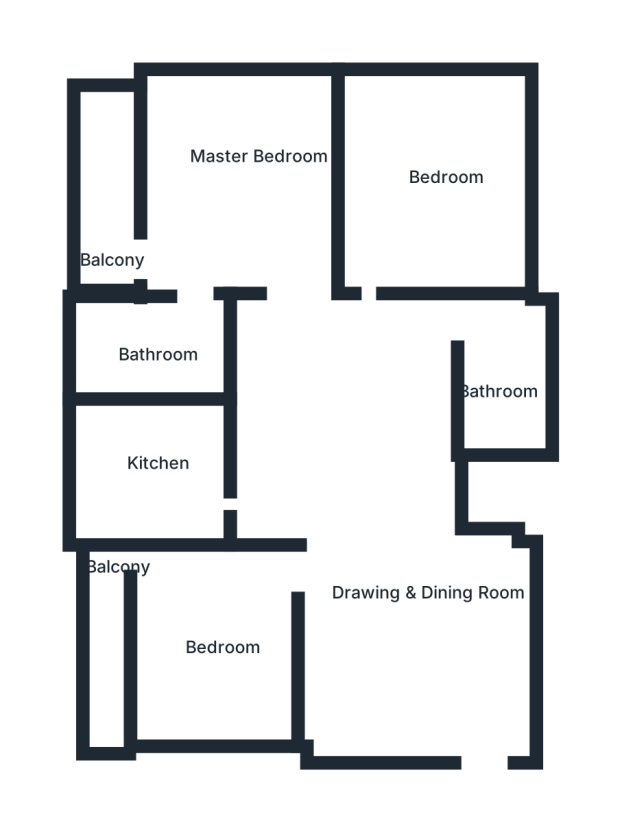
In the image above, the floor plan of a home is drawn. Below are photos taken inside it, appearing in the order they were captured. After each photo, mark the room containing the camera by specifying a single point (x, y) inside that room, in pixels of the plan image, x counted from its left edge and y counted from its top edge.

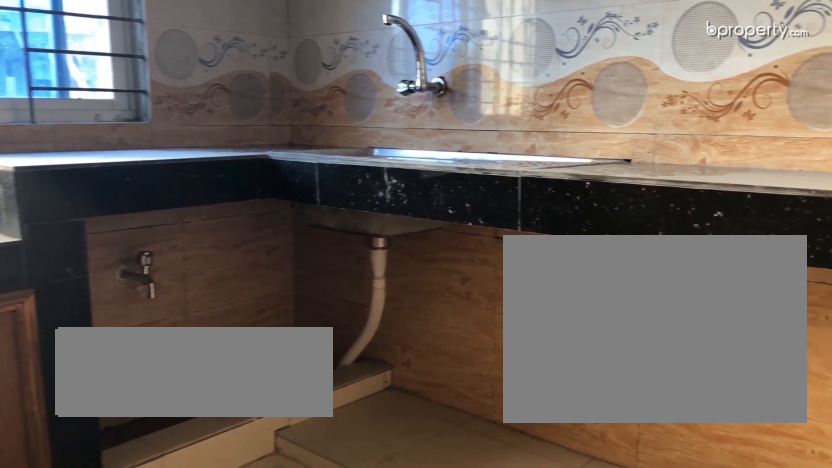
(152, 462)
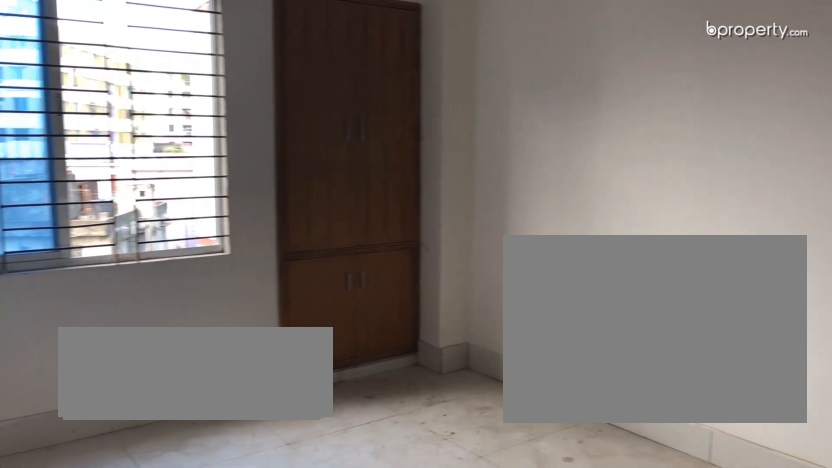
(432, 188)
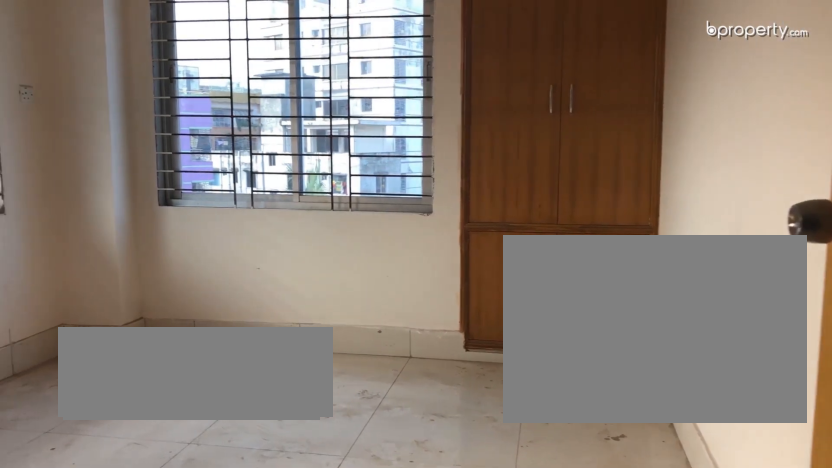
(235, 193)
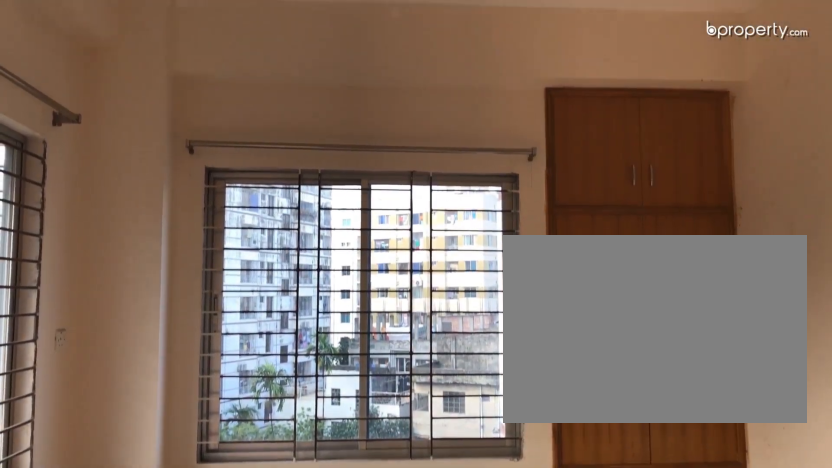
(235, 193)
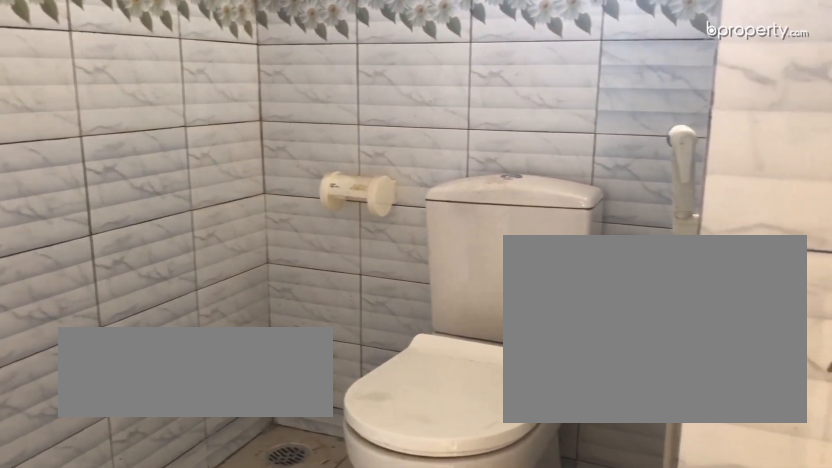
(163, 350)
